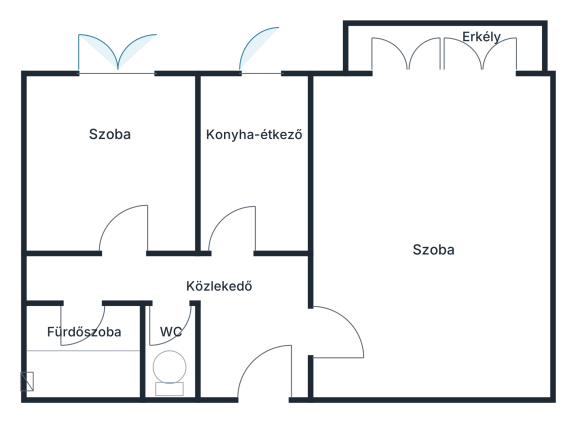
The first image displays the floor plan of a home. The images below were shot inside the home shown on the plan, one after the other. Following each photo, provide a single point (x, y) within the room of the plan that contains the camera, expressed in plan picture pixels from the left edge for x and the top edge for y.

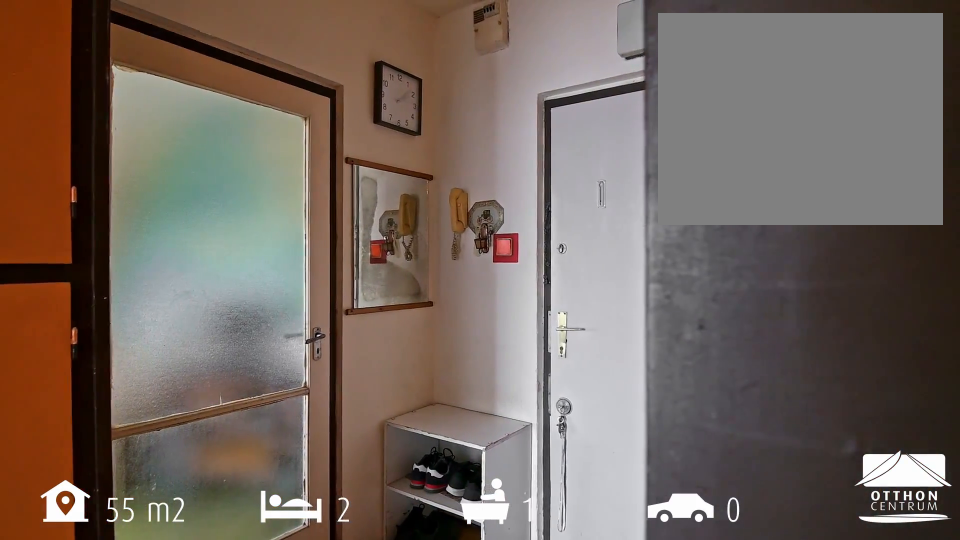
(234, 309)
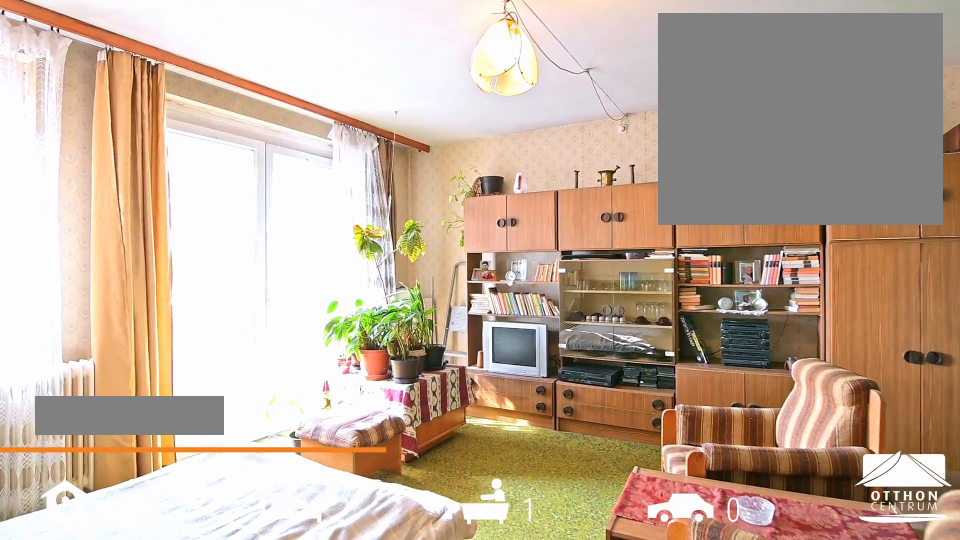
(436, 241)
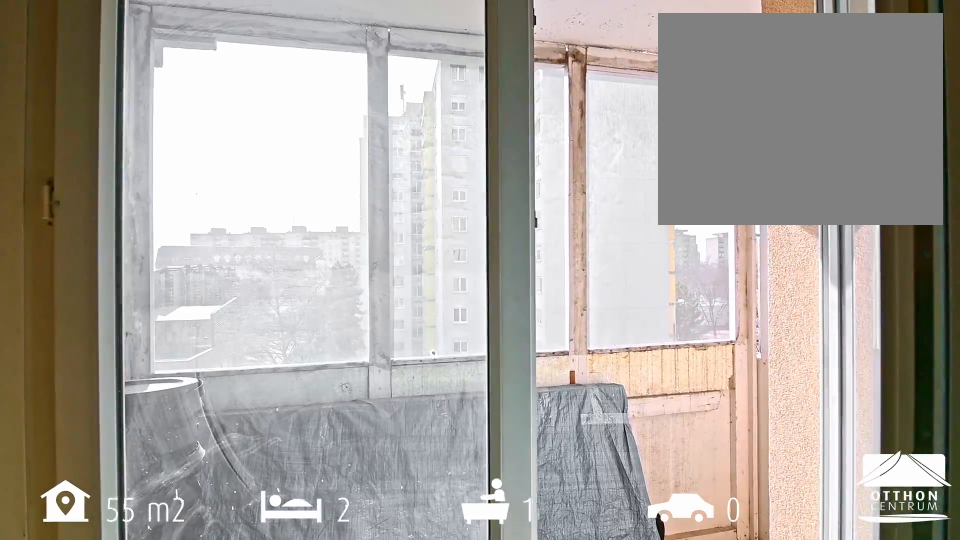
(447, 48)
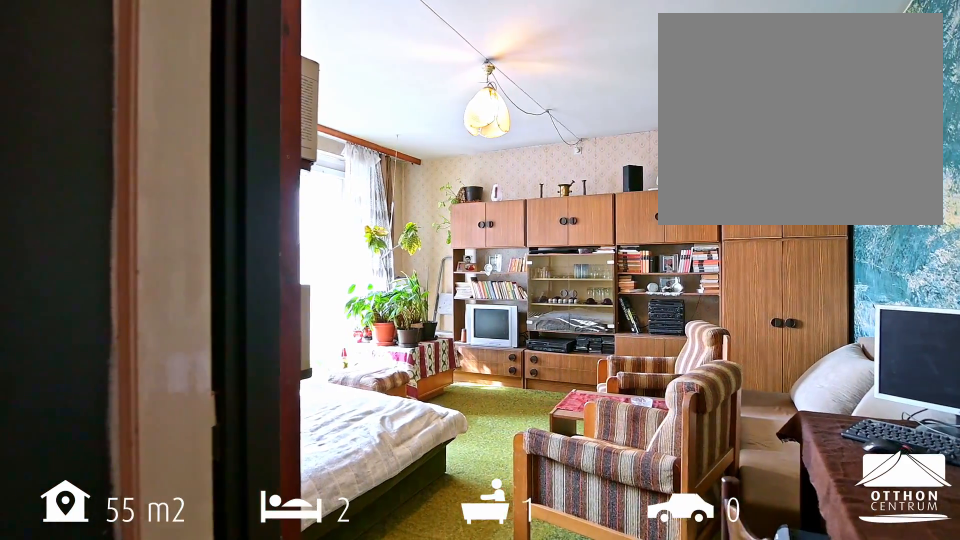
(436, 241)
